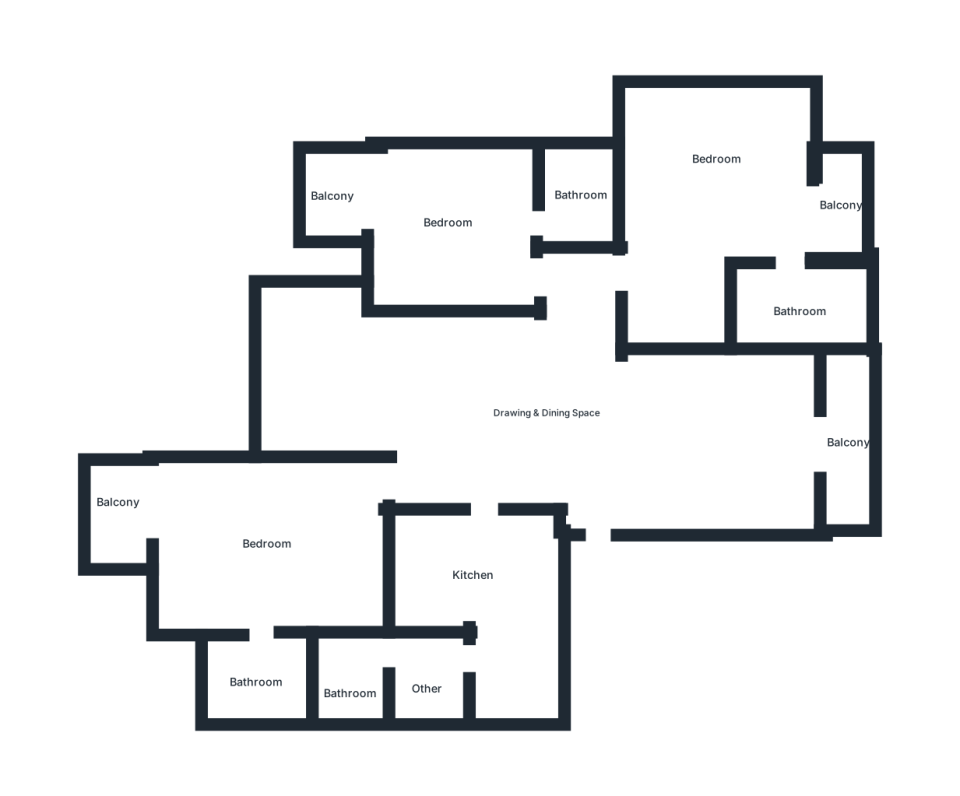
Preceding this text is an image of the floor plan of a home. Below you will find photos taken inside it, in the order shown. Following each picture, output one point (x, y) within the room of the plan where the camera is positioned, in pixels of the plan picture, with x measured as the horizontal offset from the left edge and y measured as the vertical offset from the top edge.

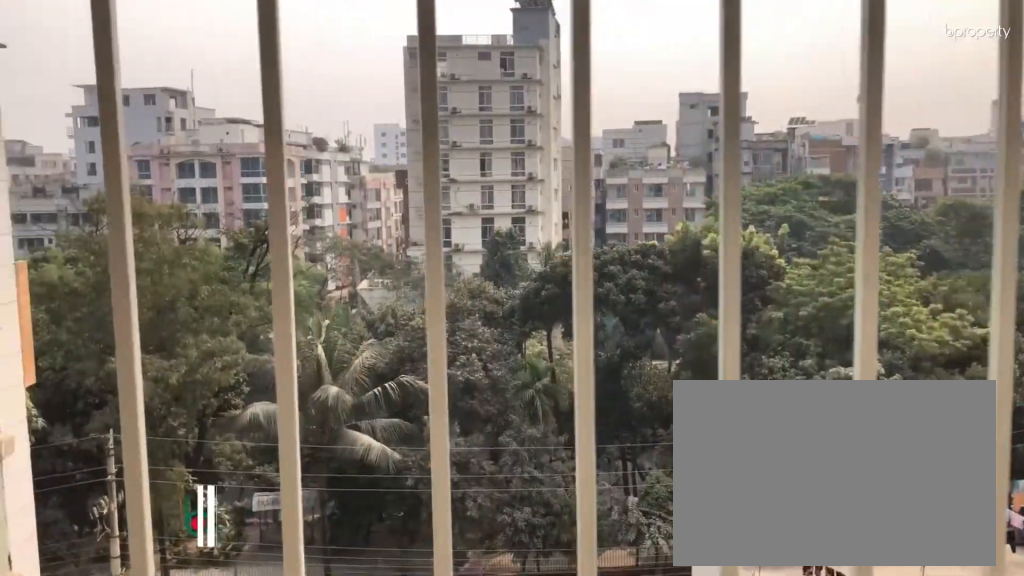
(847, 461)
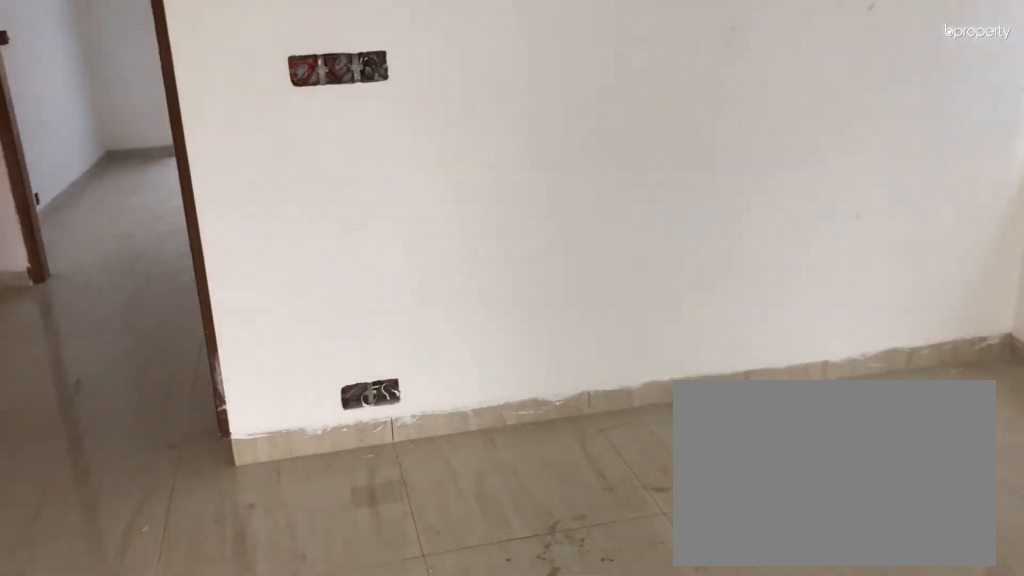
(706, 184)
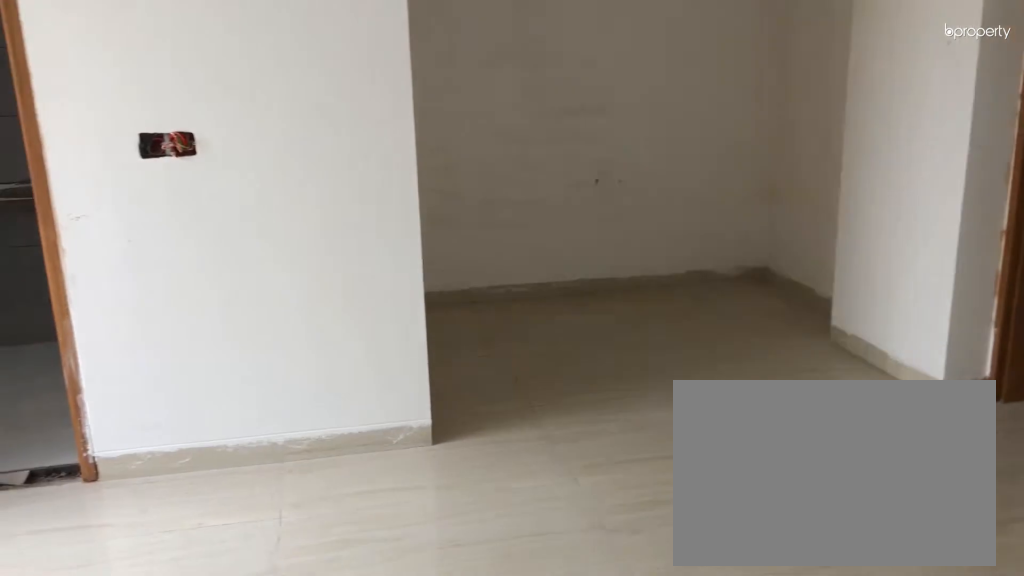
(706, 184)
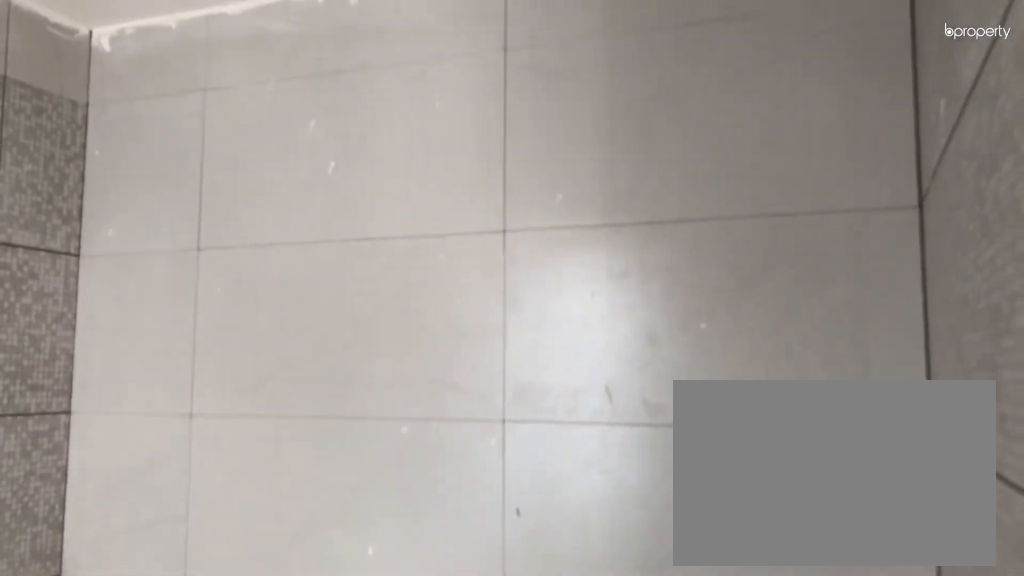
(812, 311)
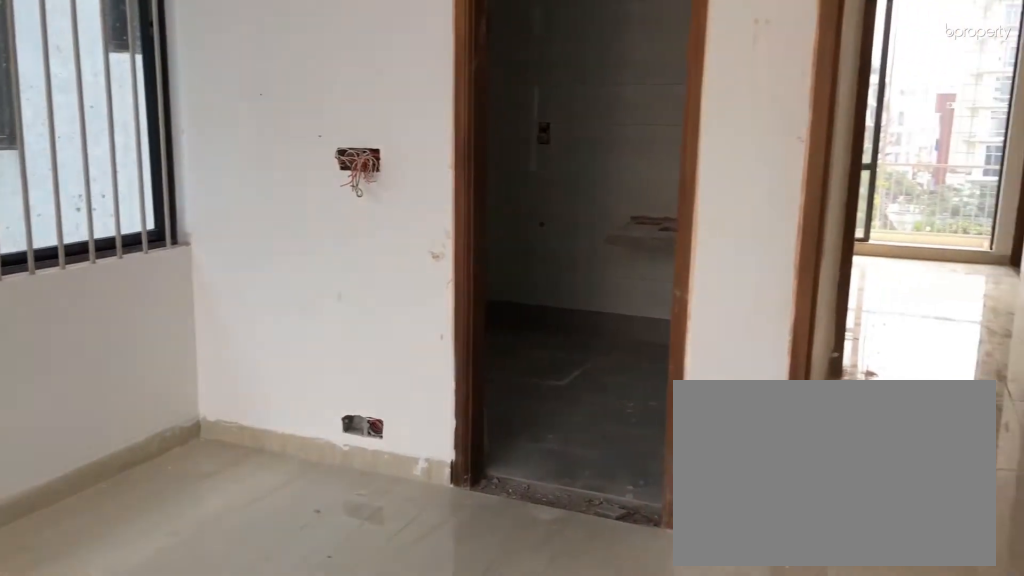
(412, 227)
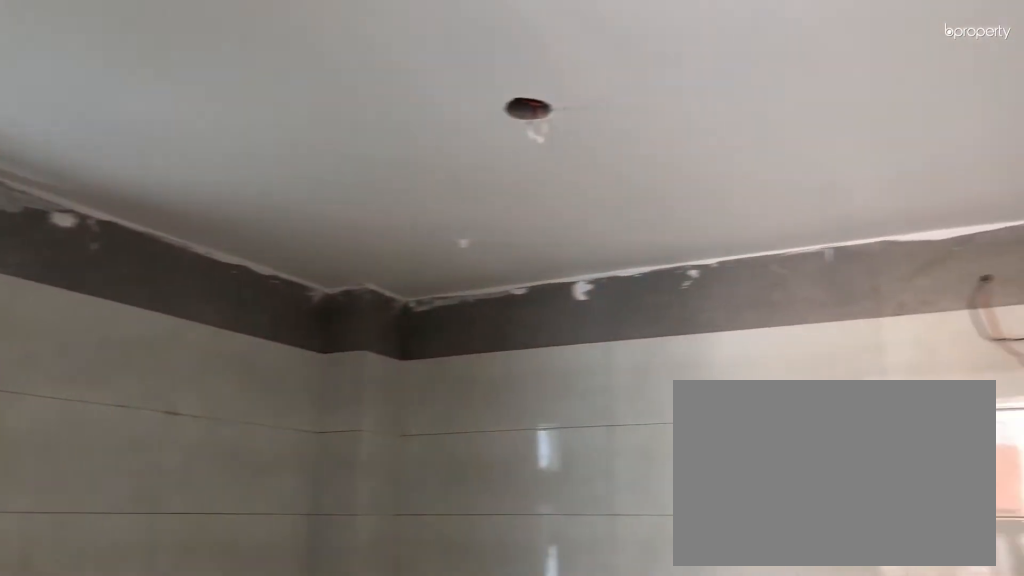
(581, 201)
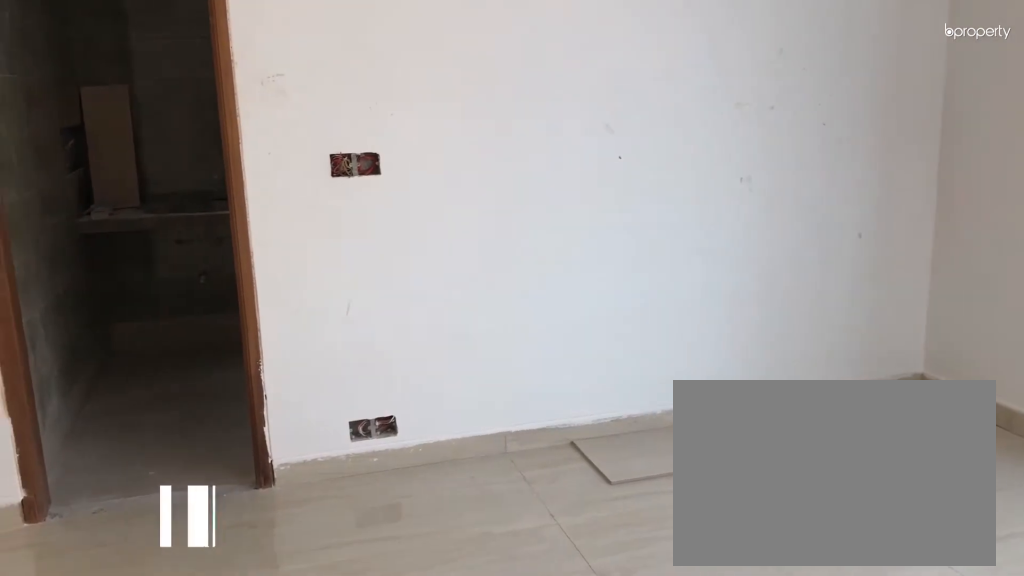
(277, 553)
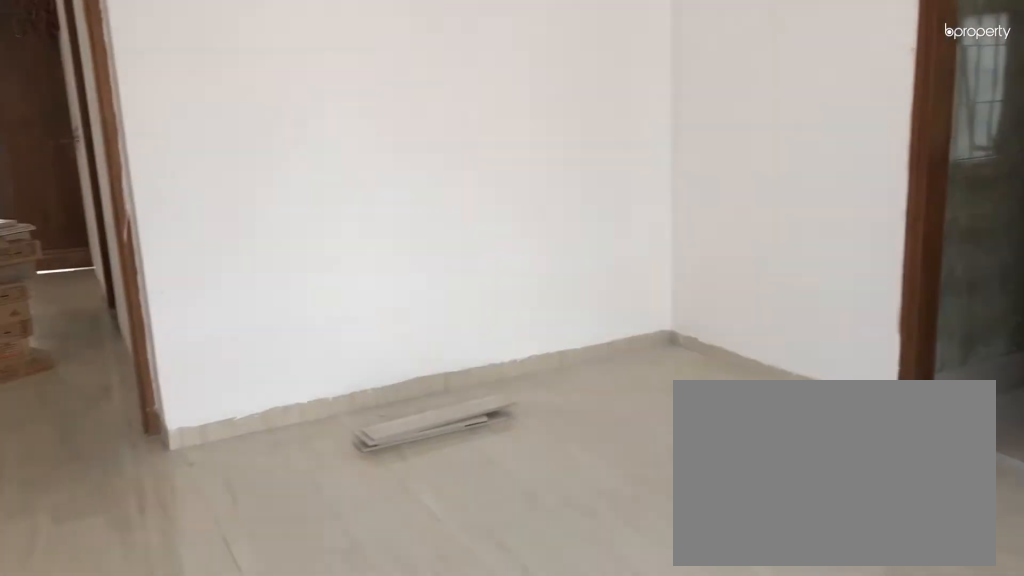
(277, 553)
